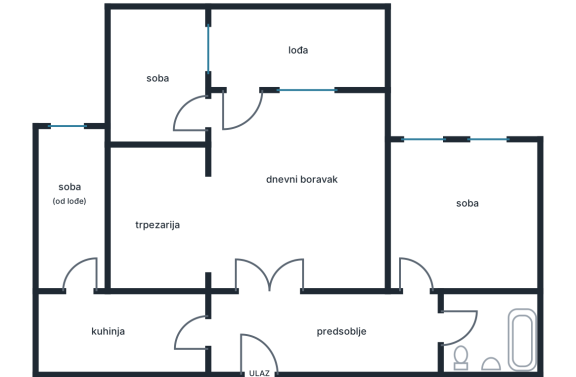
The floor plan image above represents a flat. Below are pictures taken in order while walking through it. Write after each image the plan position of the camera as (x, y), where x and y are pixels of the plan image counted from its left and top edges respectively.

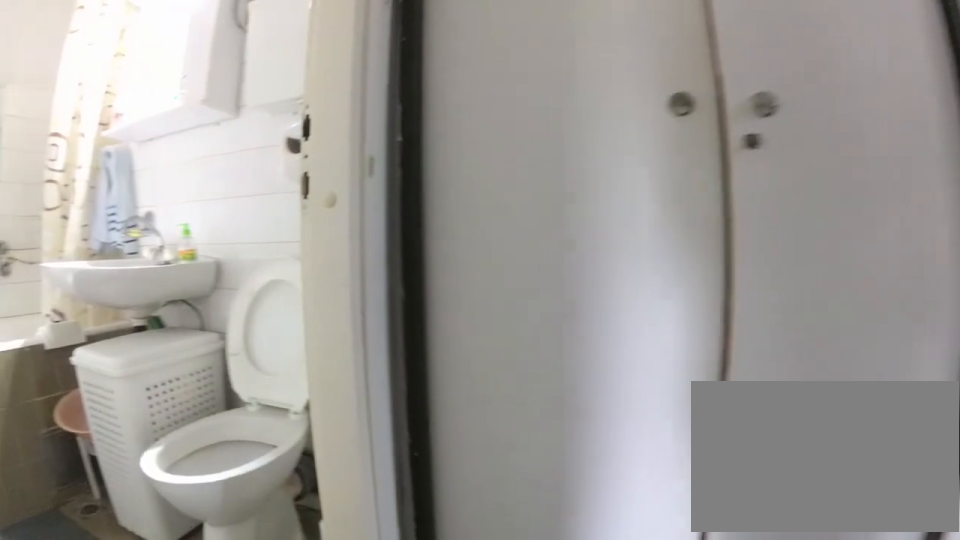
(414, 308)
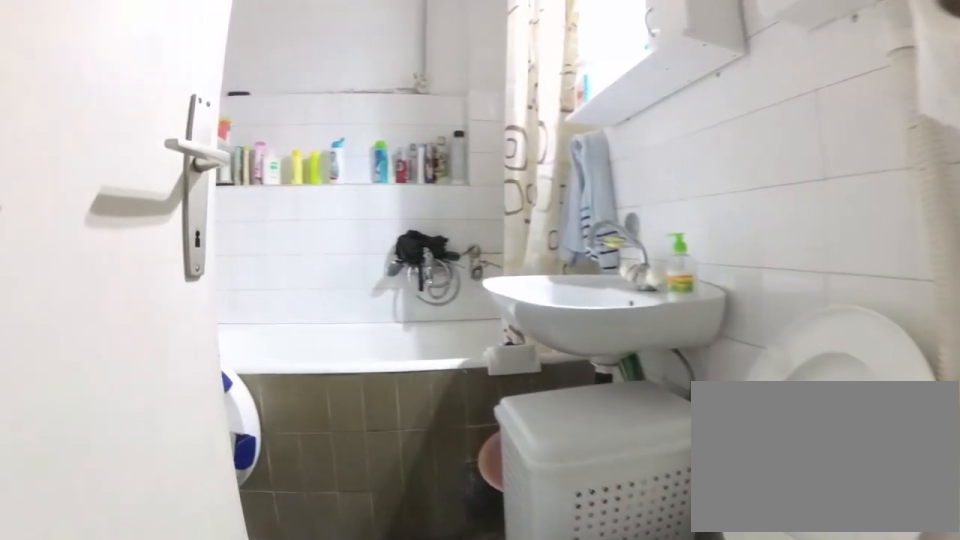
(423, 330)
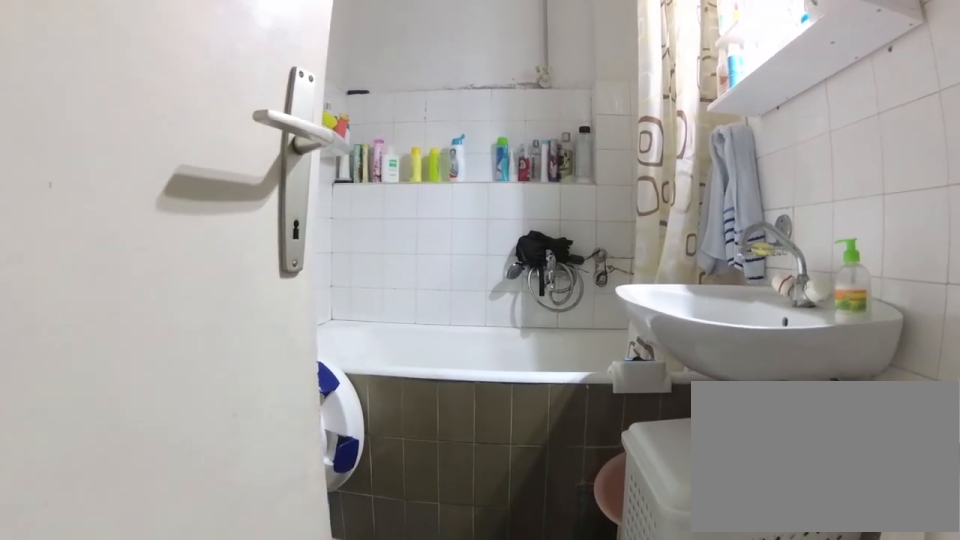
(436, 328)
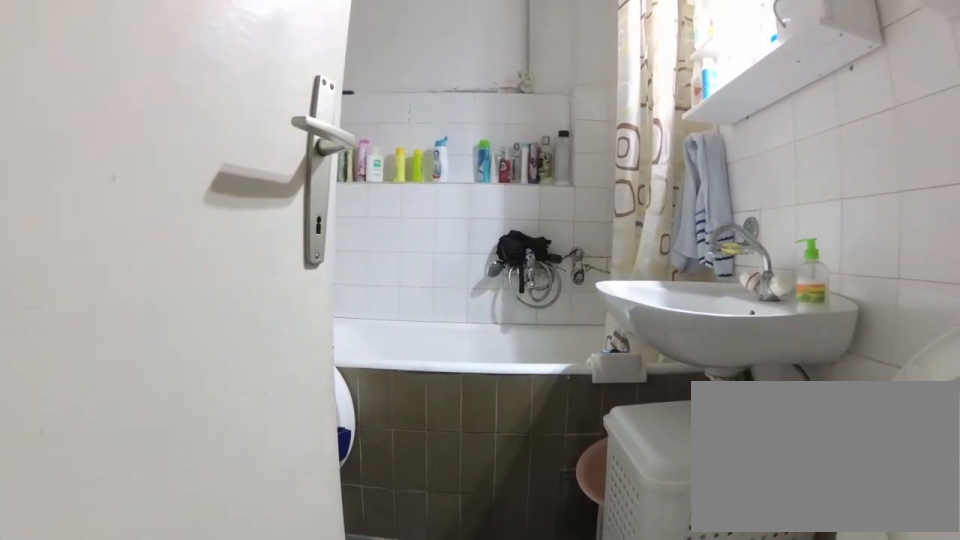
(431, 326)
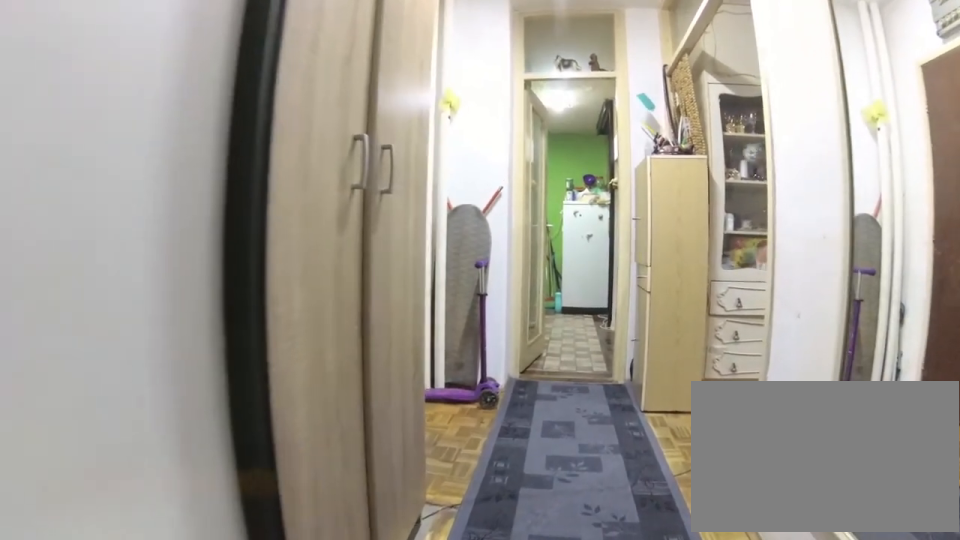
(383, 330)
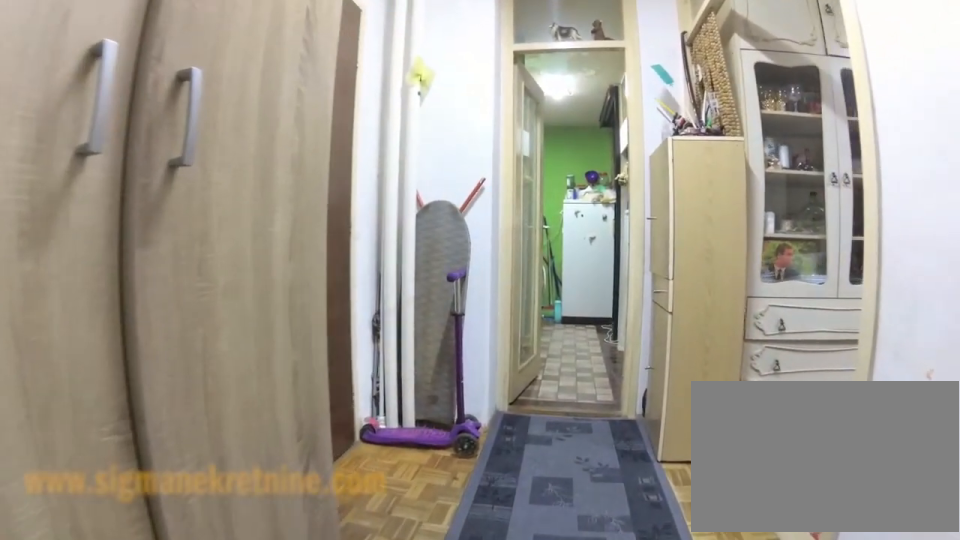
(359, 331)
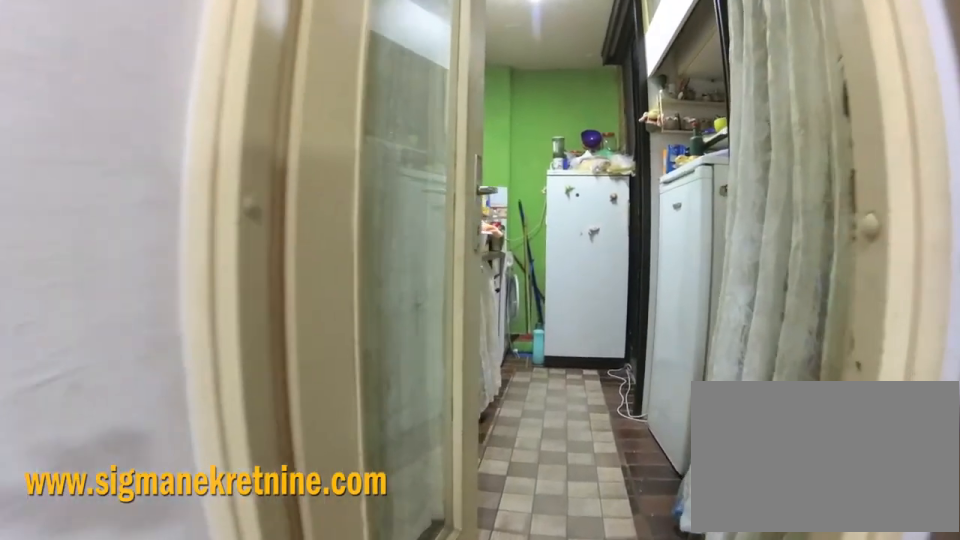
(258, 331)
